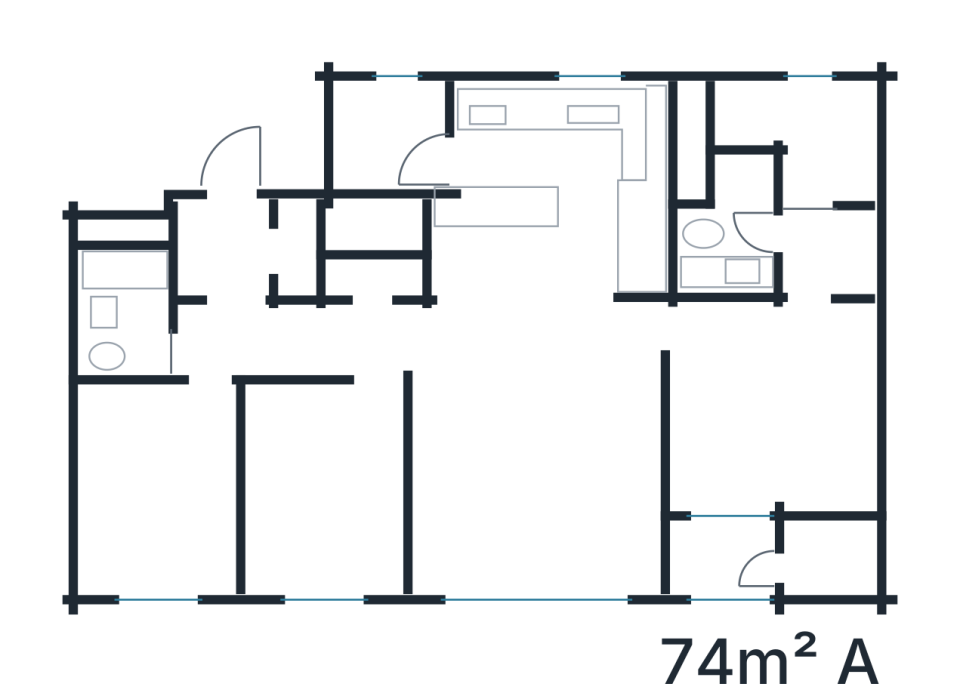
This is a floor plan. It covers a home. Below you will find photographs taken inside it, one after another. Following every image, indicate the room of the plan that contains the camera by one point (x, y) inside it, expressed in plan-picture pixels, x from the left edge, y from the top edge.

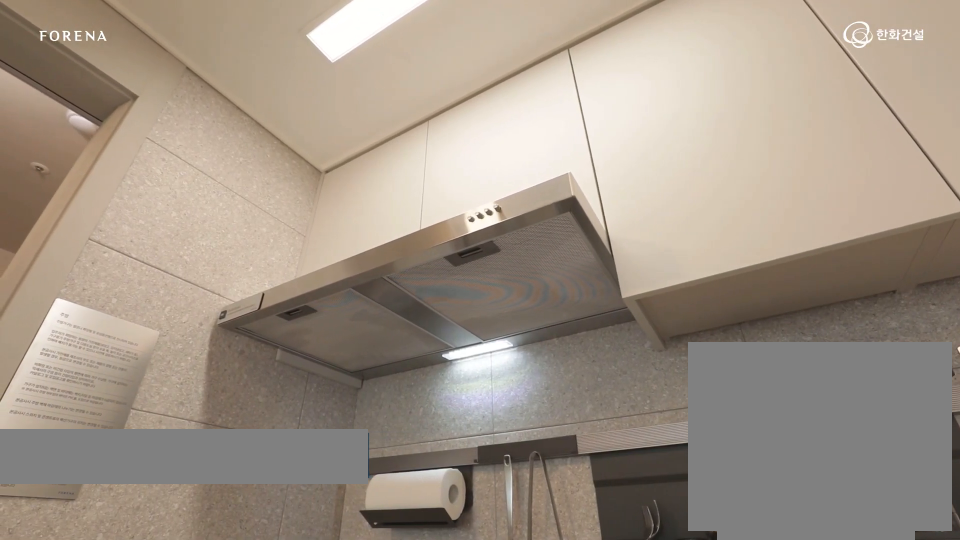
(526, 269)
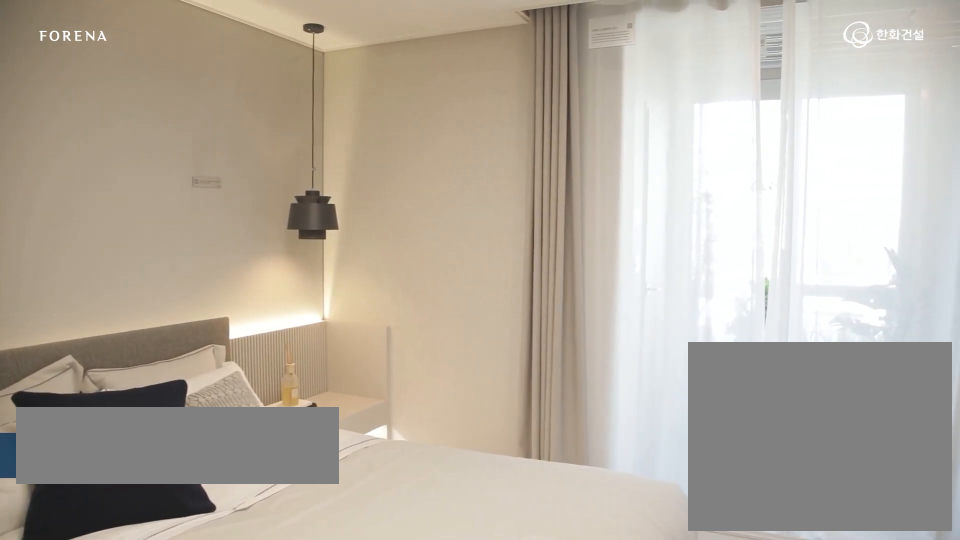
(775, 395)
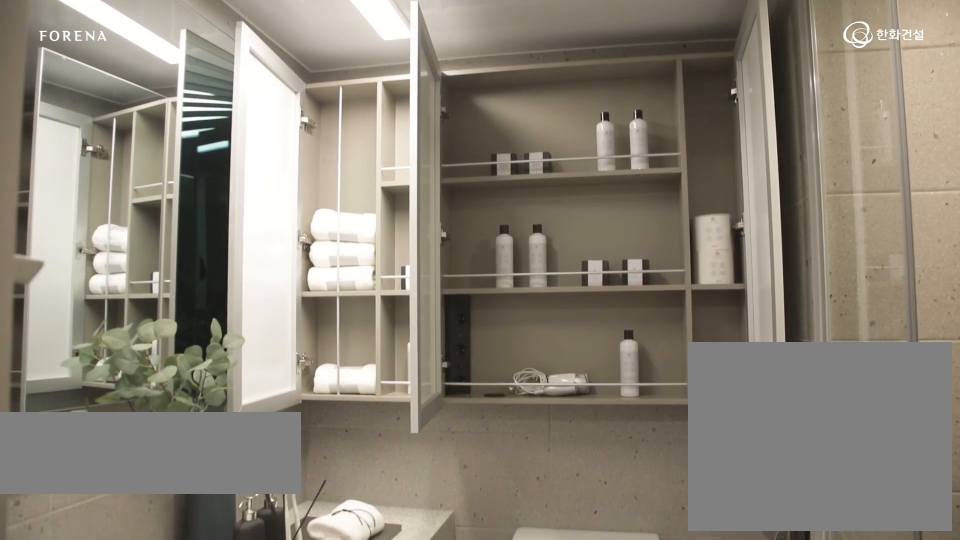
(762, 235)
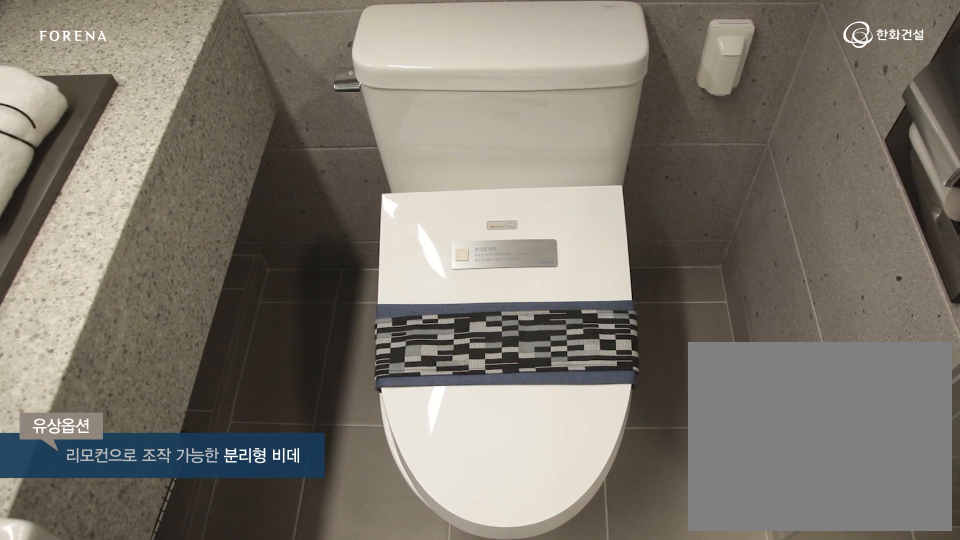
(762, 235)
